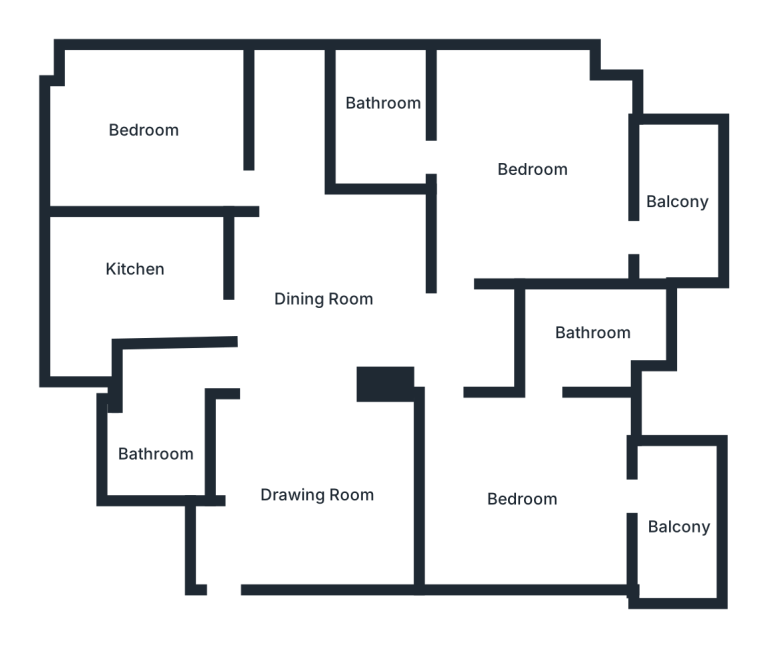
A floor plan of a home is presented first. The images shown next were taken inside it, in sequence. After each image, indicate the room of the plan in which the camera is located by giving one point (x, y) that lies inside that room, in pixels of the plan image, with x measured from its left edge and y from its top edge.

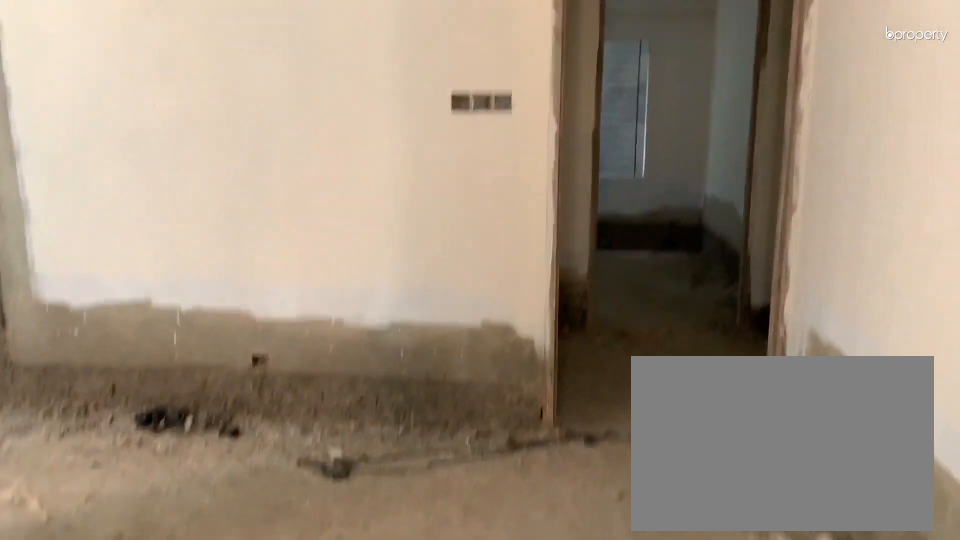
(523, 160)
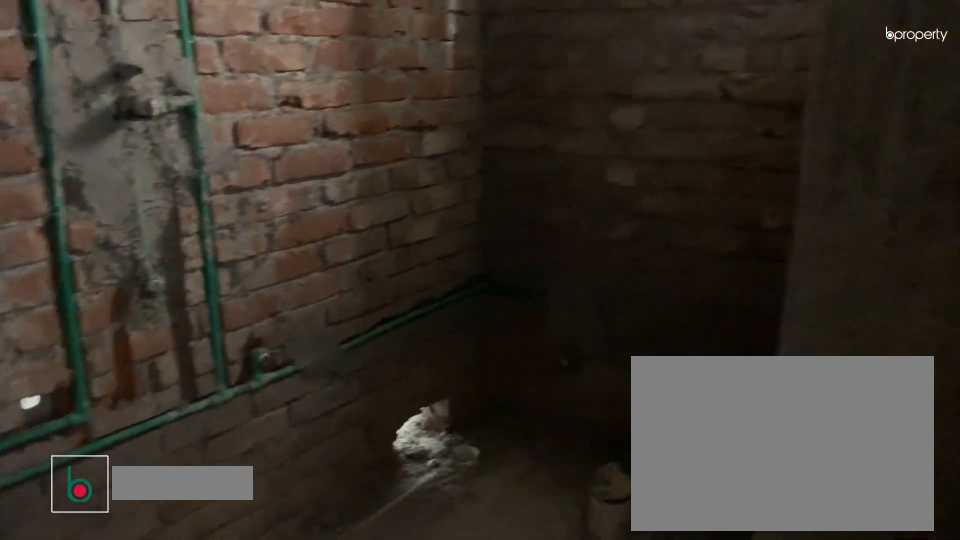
(380, 122)
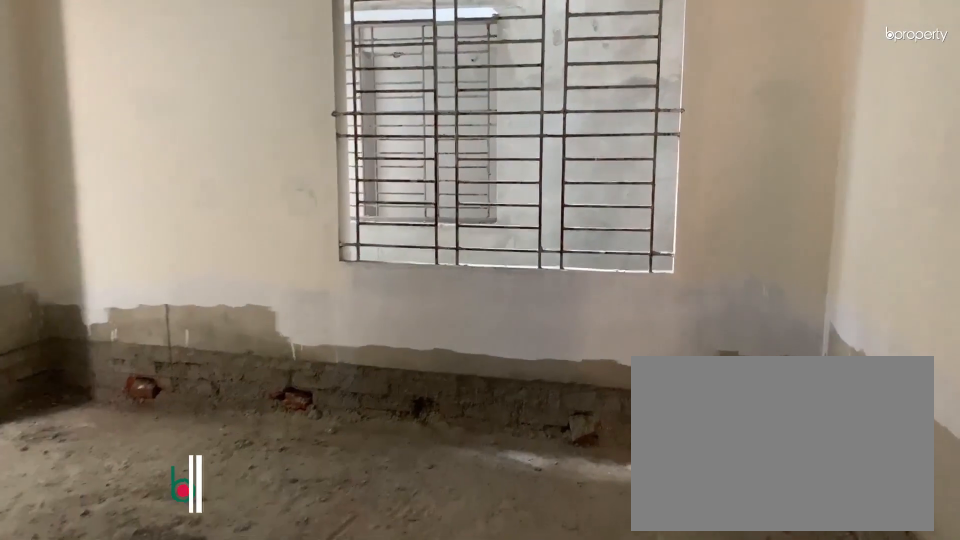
(534, 491)
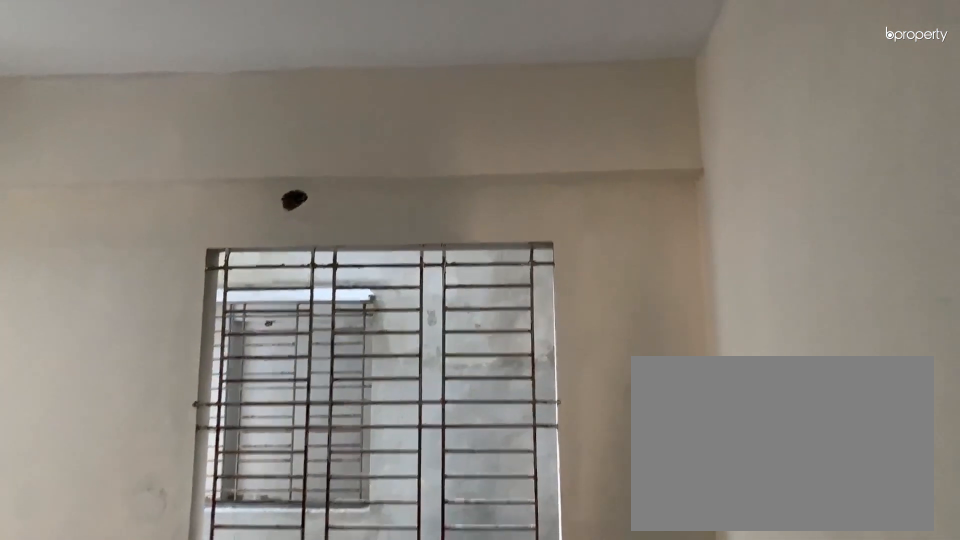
(534, 491)
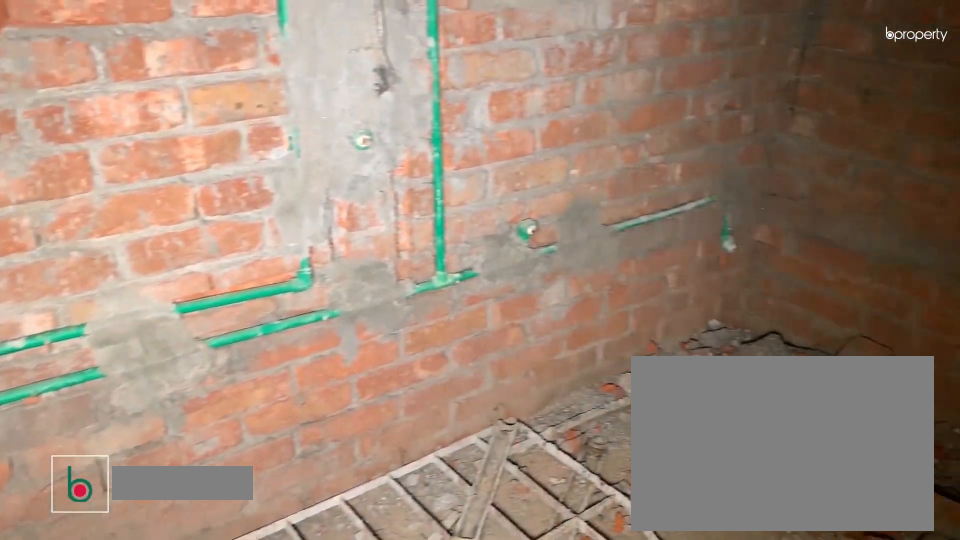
(581, 339)
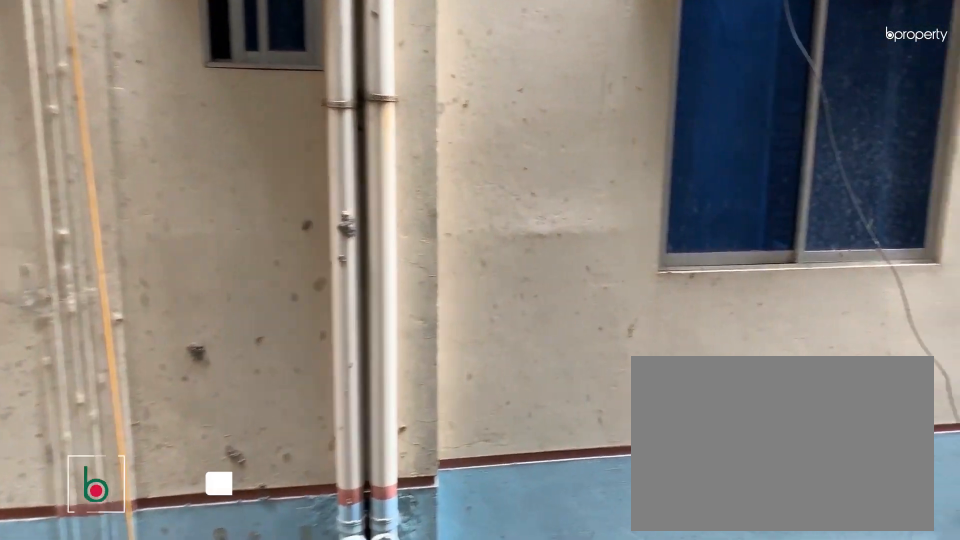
(680, 535)
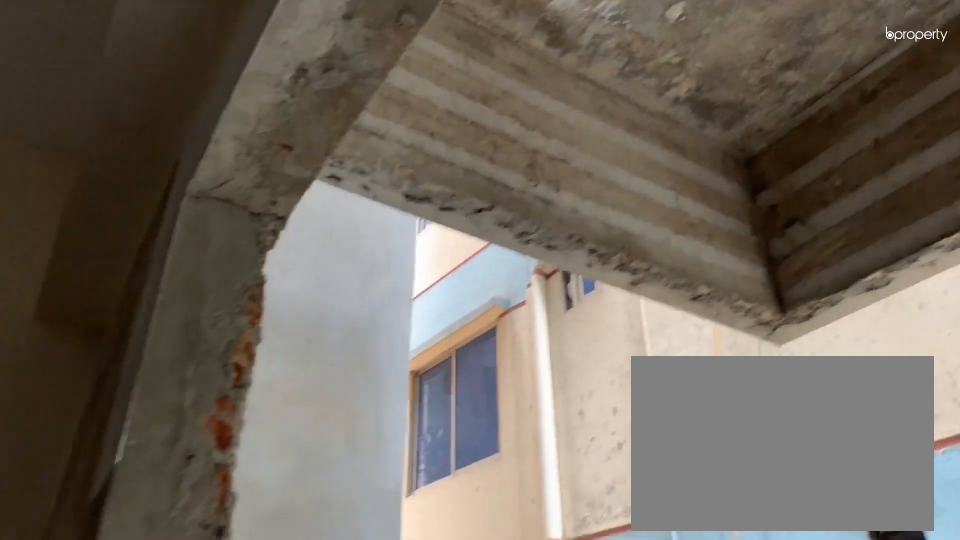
(680, 535)
